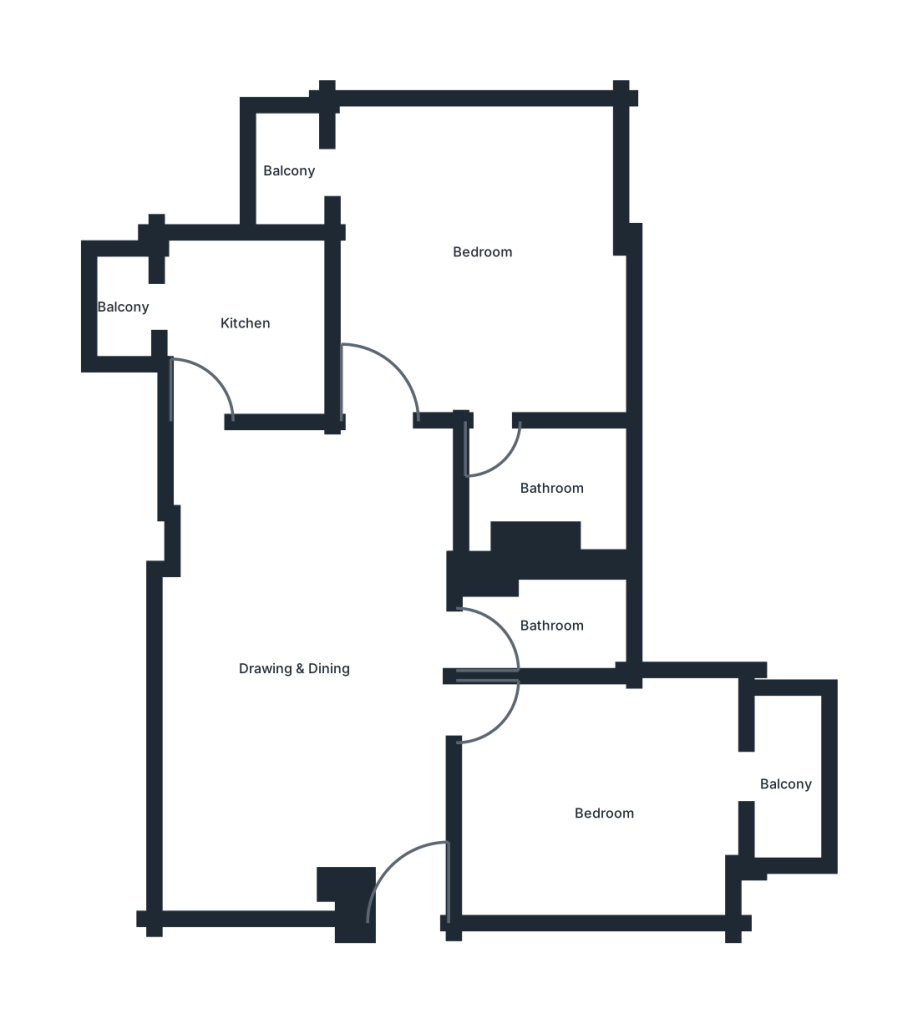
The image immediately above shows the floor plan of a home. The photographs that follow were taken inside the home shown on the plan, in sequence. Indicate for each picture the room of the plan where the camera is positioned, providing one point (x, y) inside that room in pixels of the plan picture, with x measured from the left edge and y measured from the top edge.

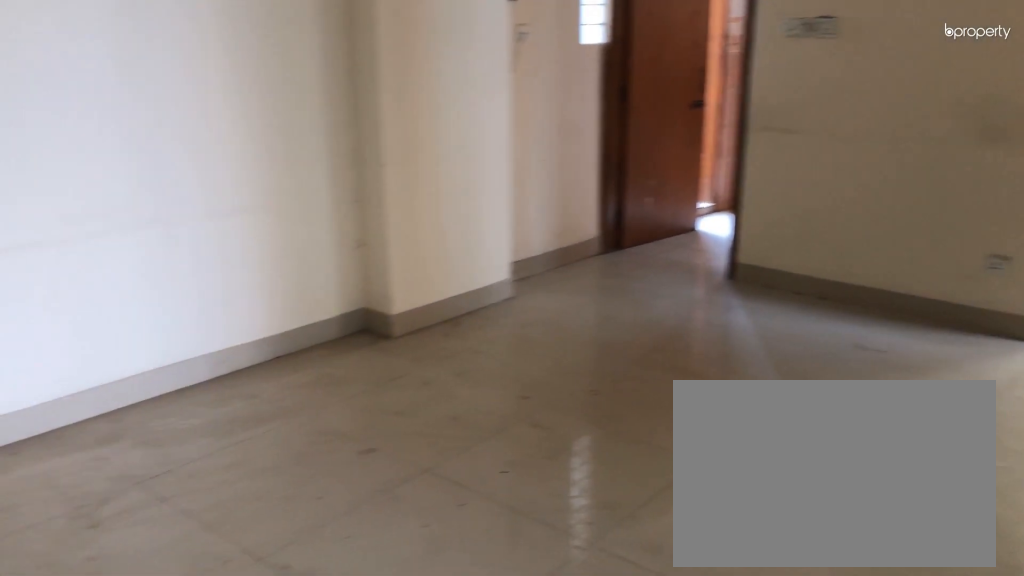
(295, 646)
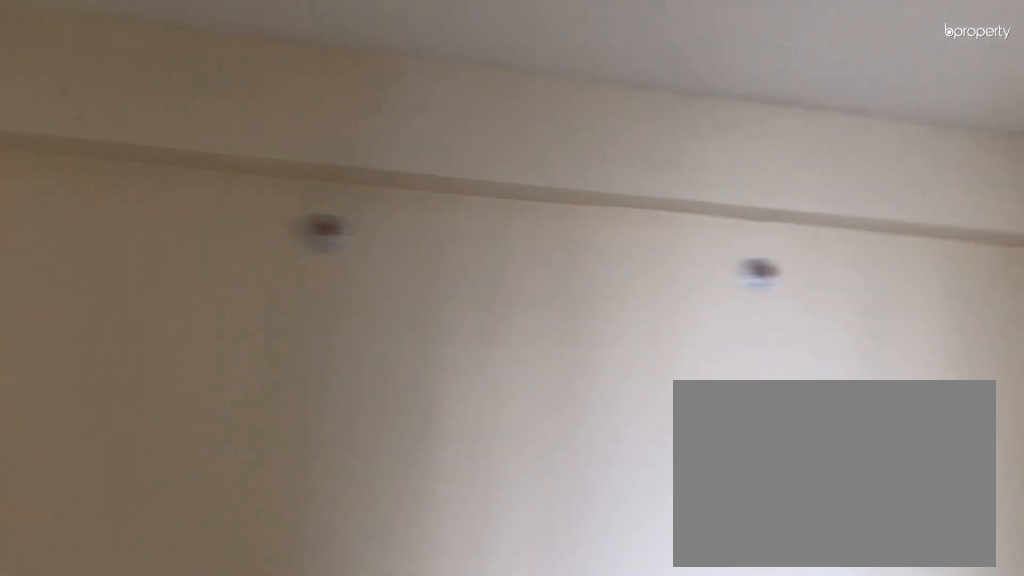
(295, 646)
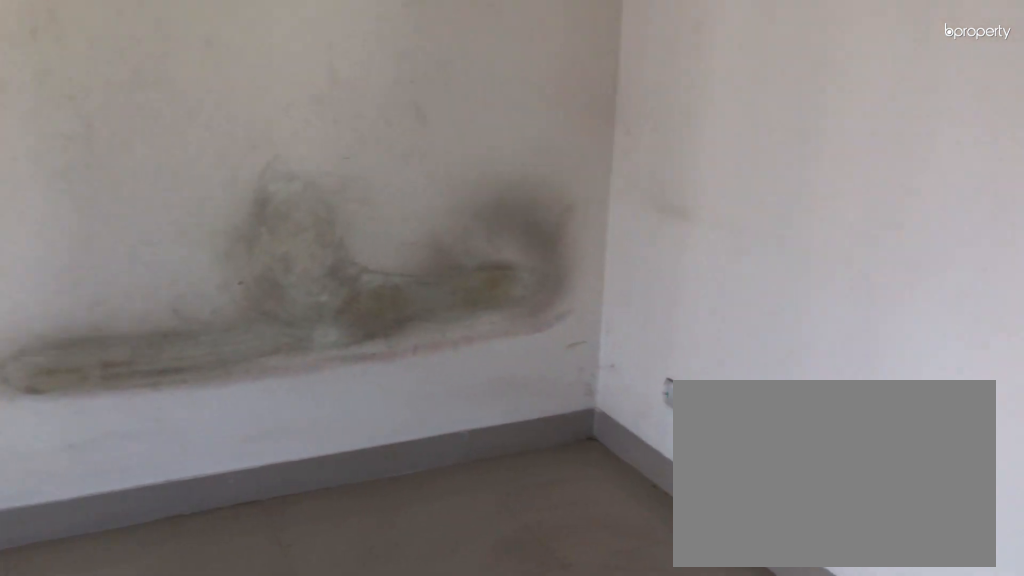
(597, 803)
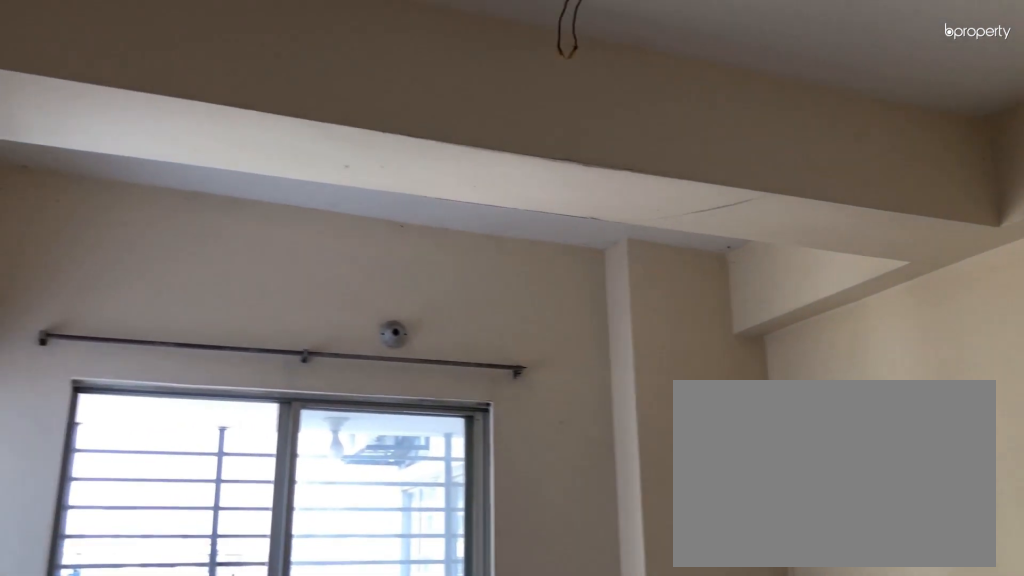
(597, 803)
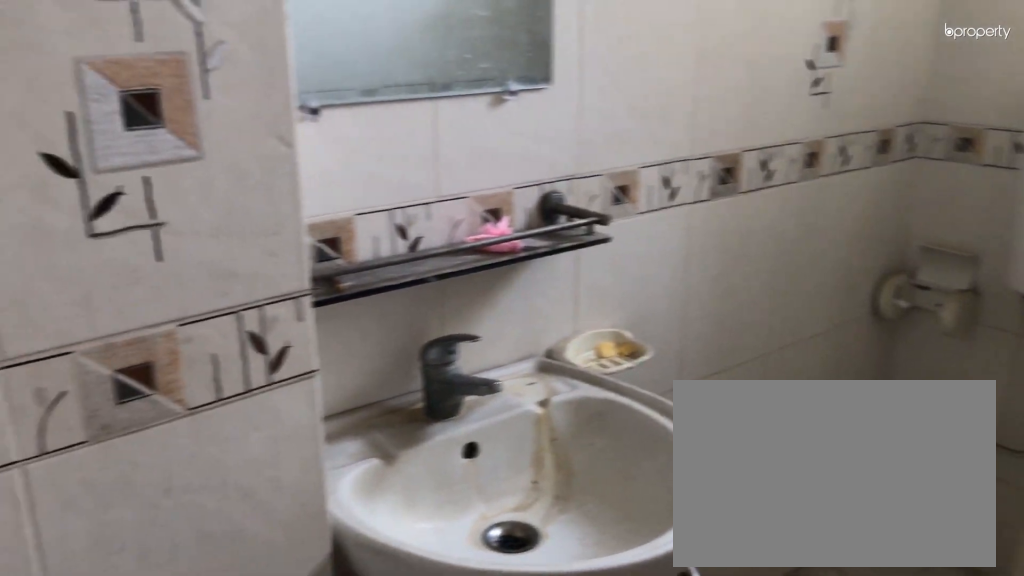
(544, 617)
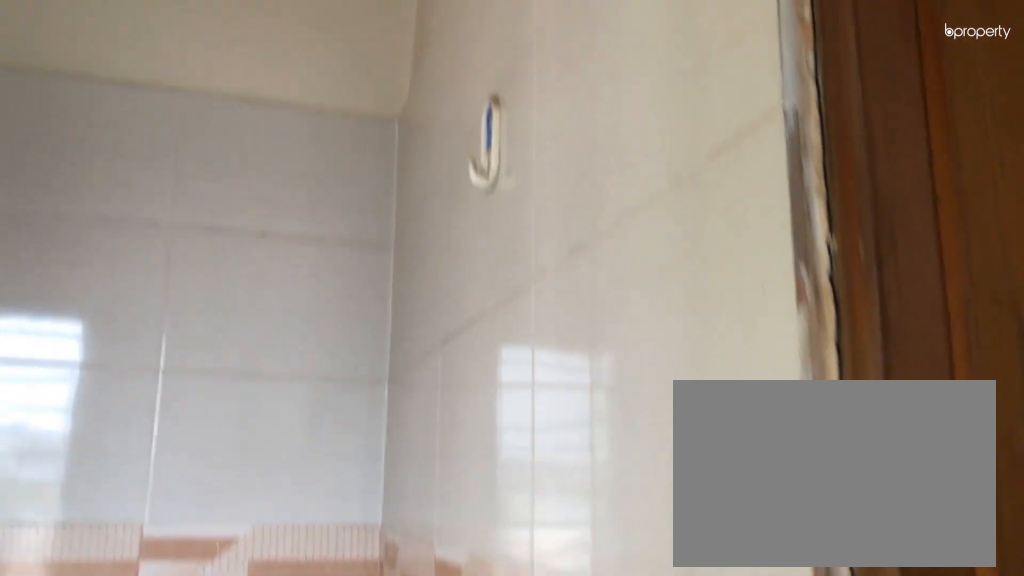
(236, 327)
